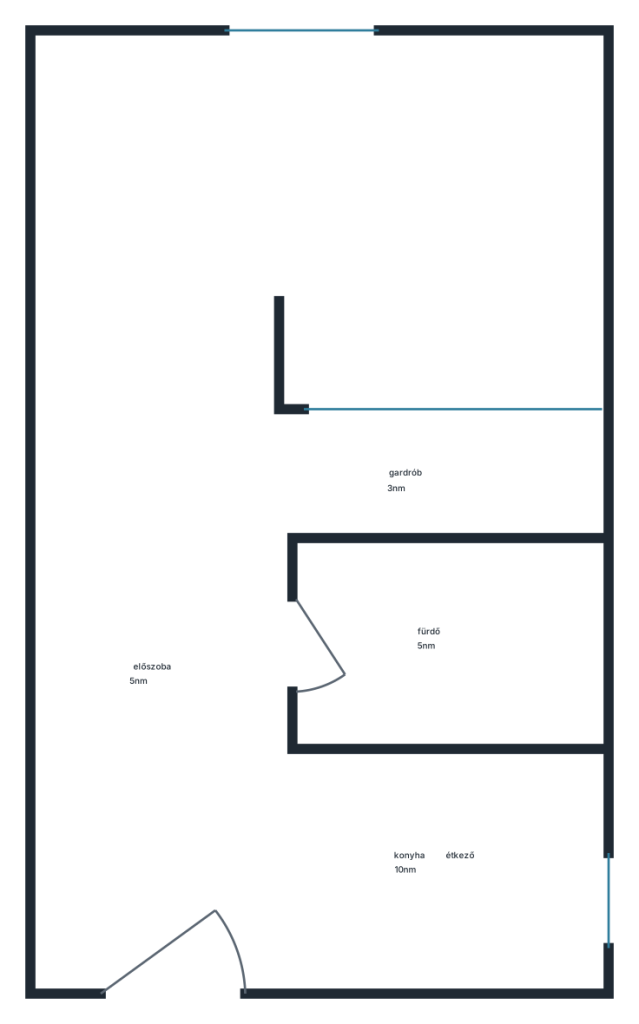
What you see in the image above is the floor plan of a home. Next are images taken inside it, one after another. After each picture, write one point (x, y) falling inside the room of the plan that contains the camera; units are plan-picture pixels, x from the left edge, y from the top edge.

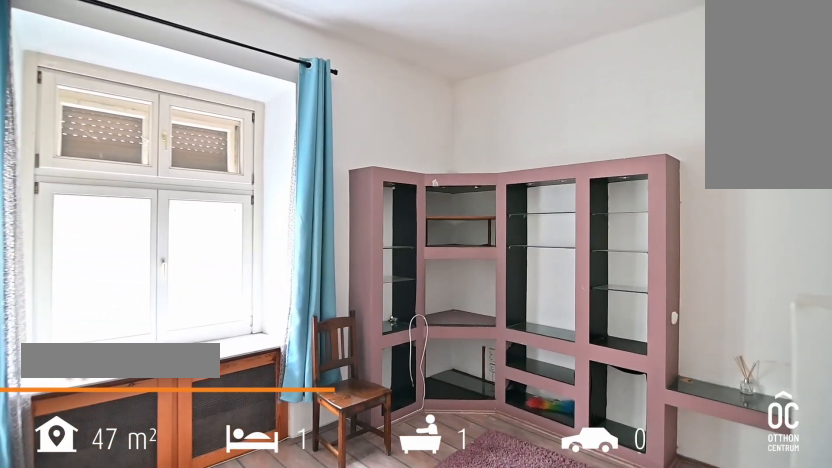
(291, 194)
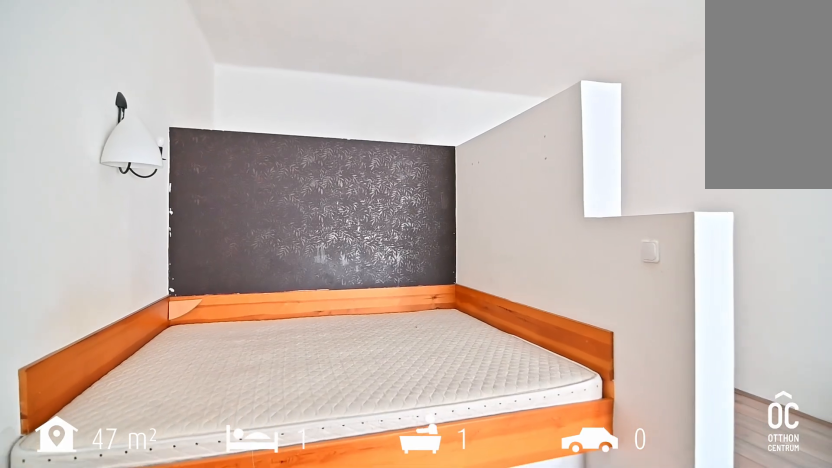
(291, 194)
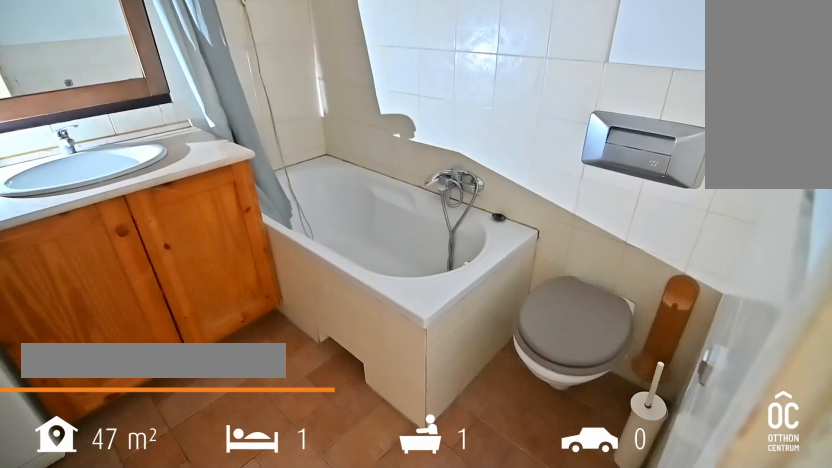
(442, 646)
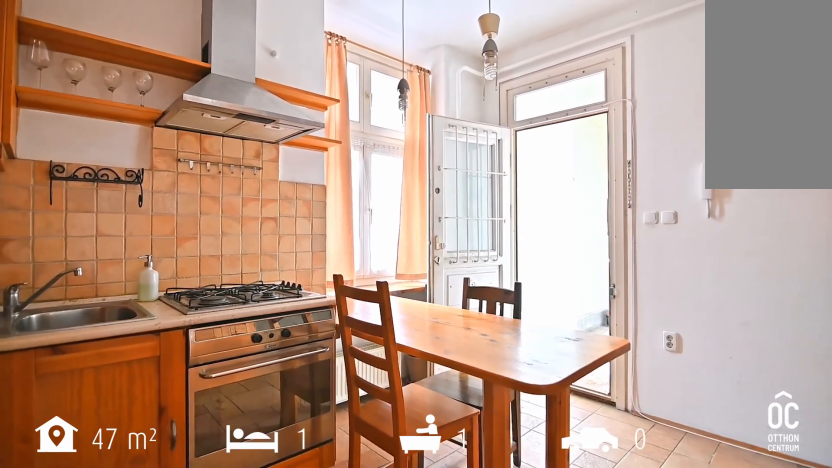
(435, 870)
